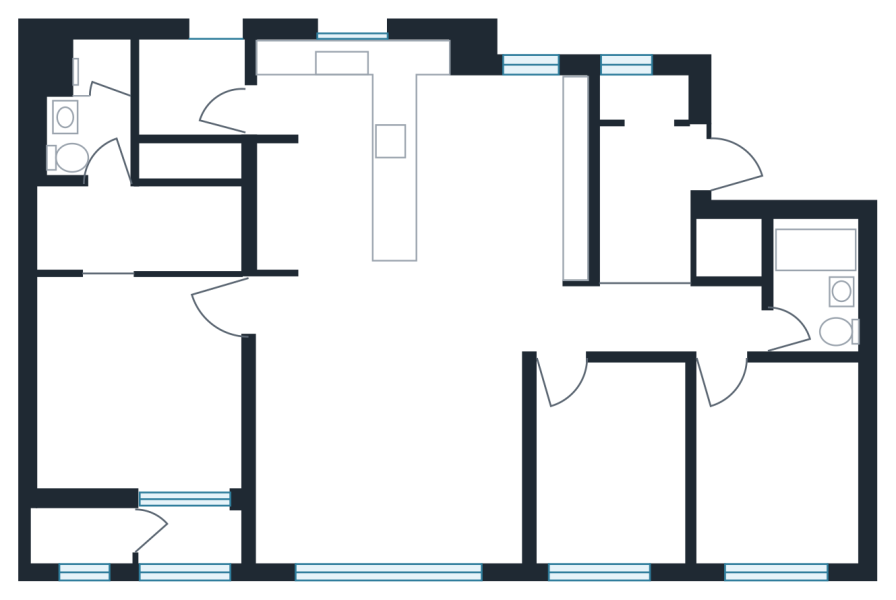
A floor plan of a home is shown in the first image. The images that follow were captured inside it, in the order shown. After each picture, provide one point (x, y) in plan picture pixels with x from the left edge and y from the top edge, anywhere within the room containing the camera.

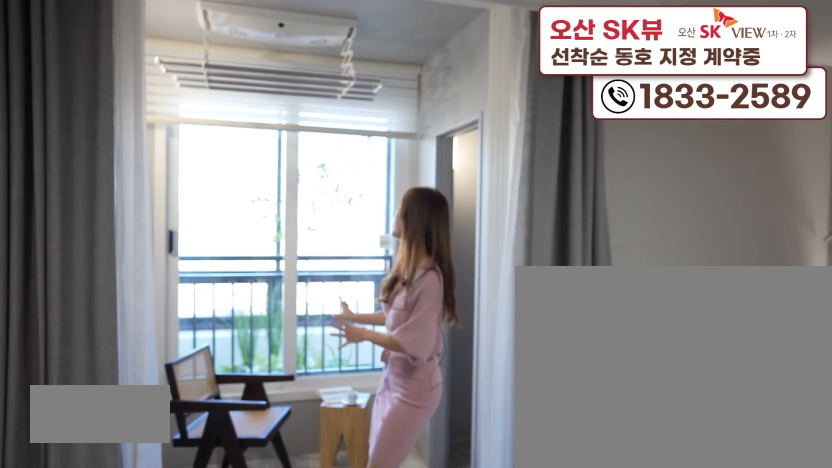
(142, 445)
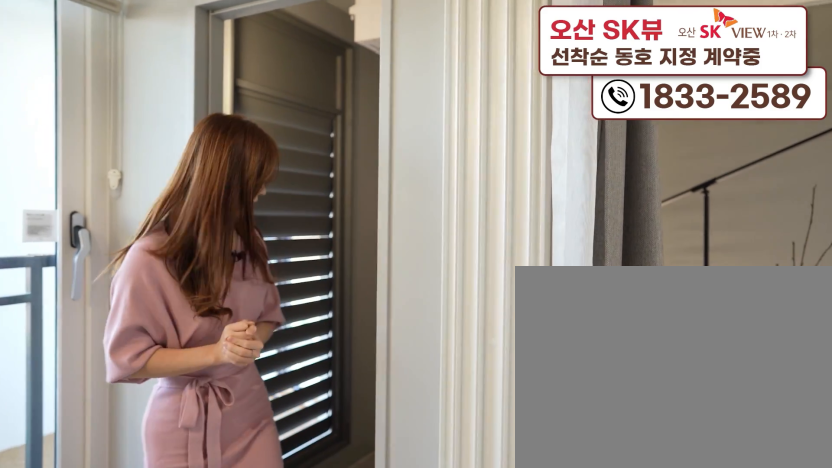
(187, 557)
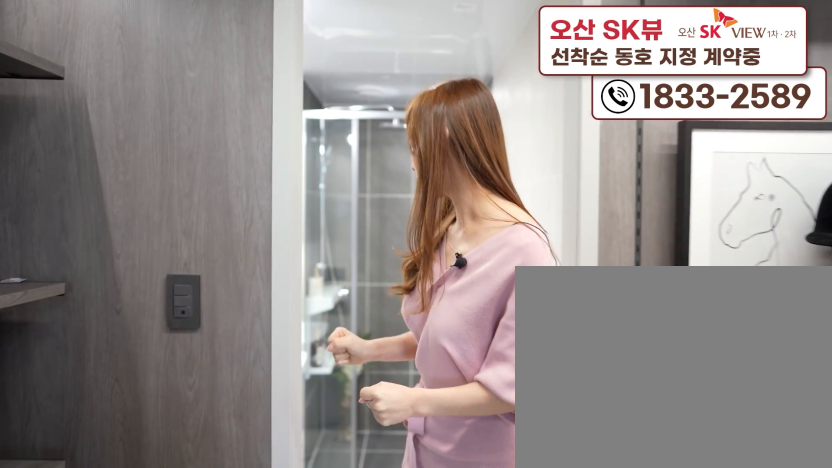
(102, 259)
